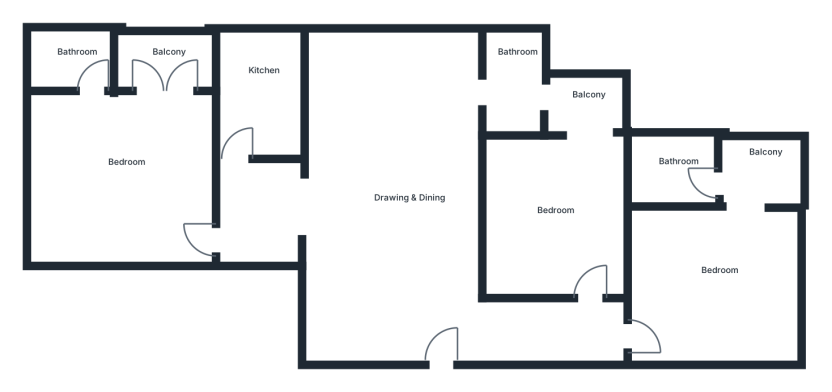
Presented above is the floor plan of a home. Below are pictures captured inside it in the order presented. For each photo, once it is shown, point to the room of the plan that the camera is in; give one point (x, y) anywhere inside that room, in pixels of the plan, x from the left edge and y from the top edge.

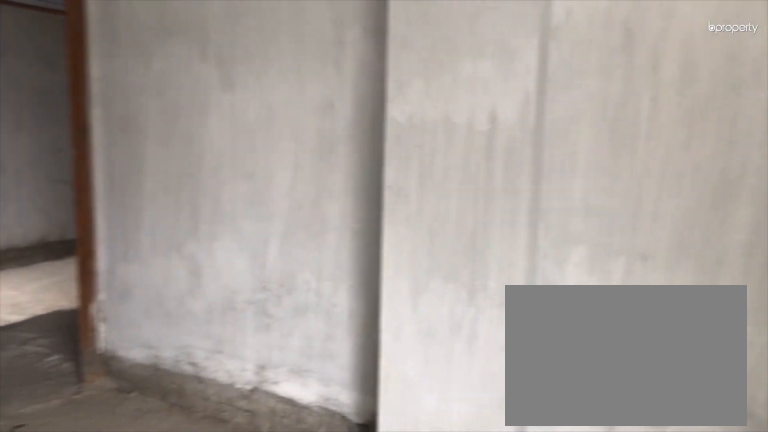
(541, 214)
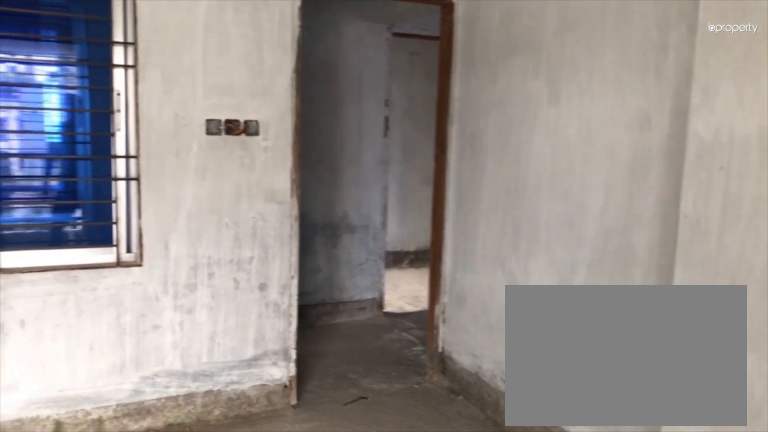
(541, 214)
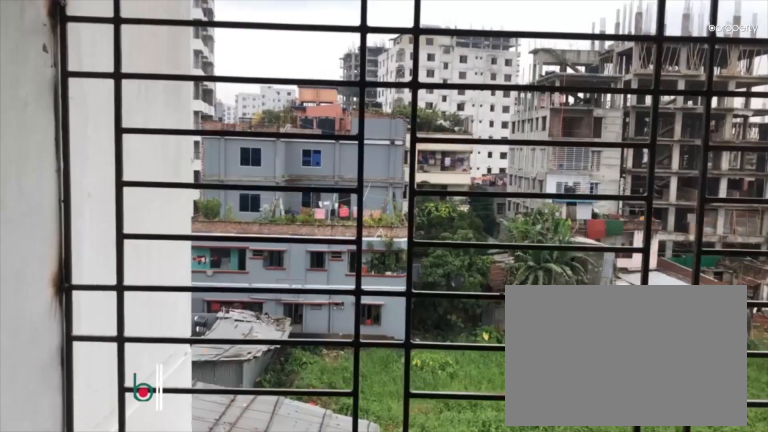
(591, 100)
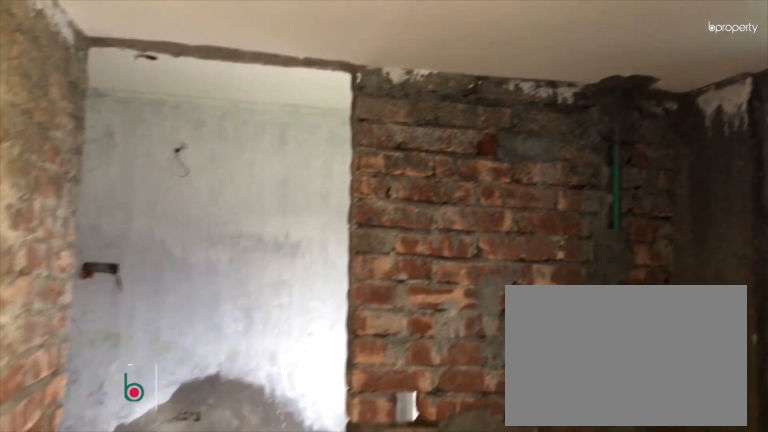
(522, 92)
